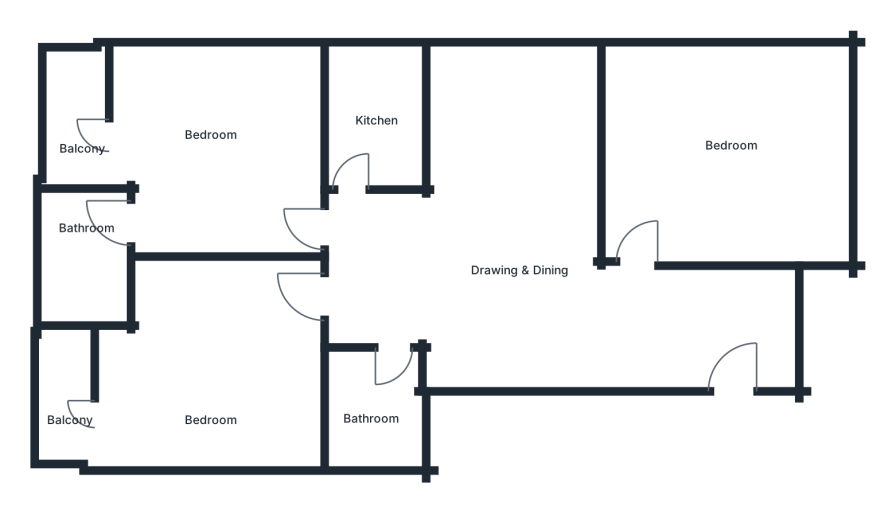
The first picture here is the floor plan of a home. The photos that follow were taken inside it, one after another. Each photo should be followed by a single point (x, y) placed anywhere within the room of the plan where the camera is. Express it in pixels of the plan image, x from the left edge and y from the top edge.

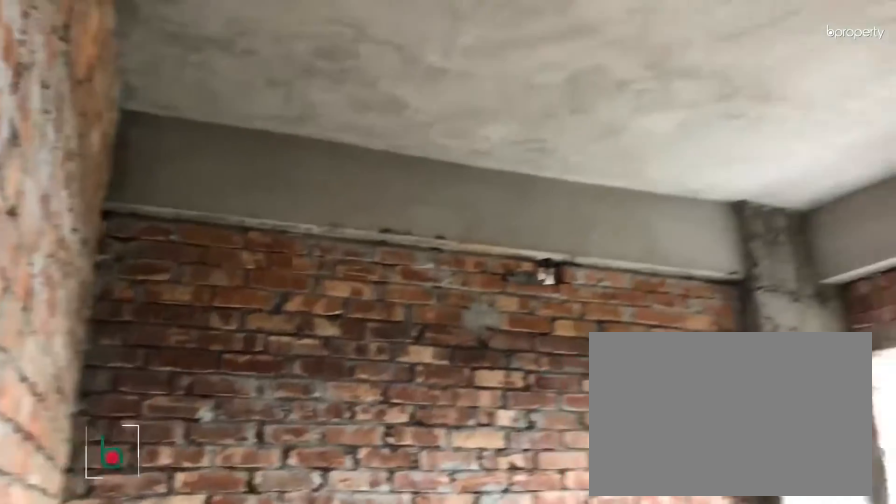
(204, 395)
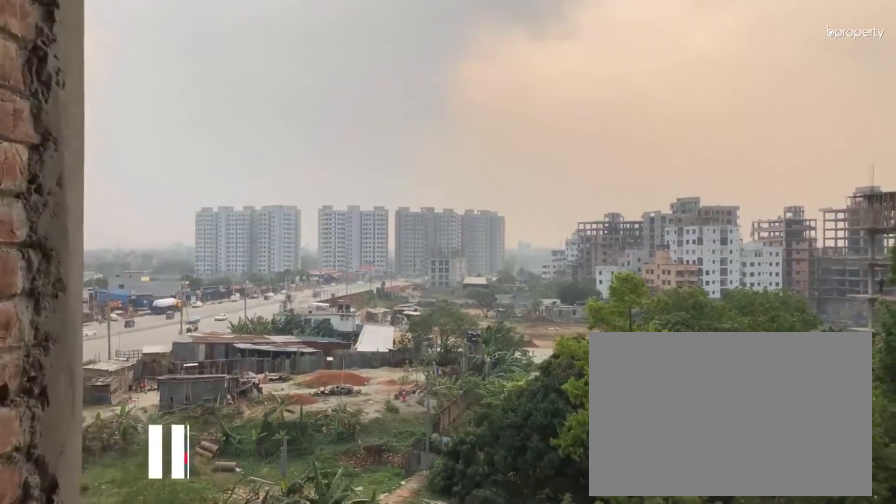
(61, 392)
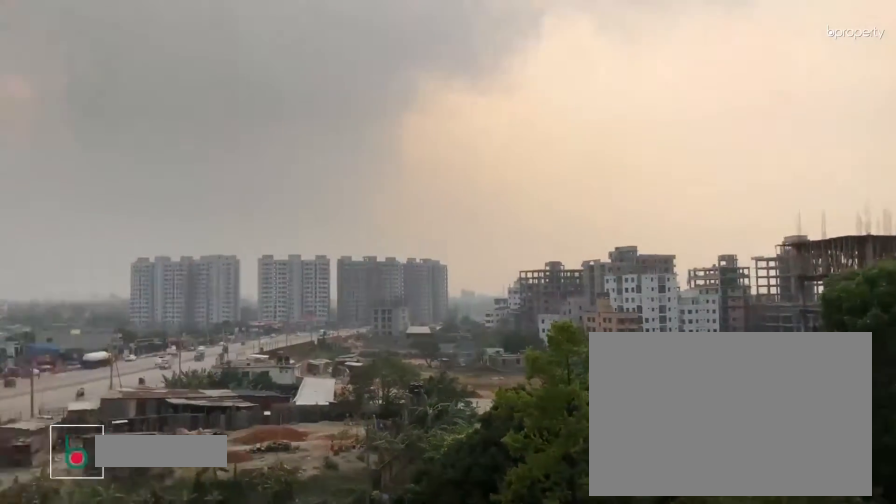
(61, 392)
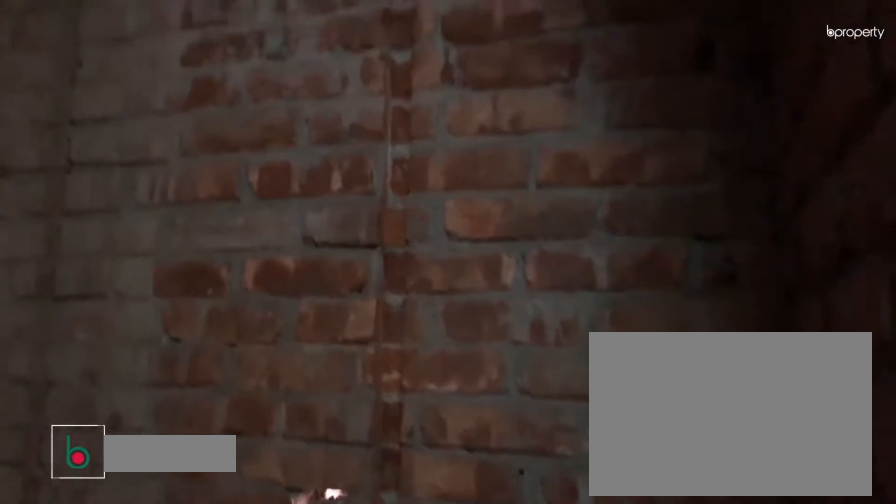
(375, 400)
